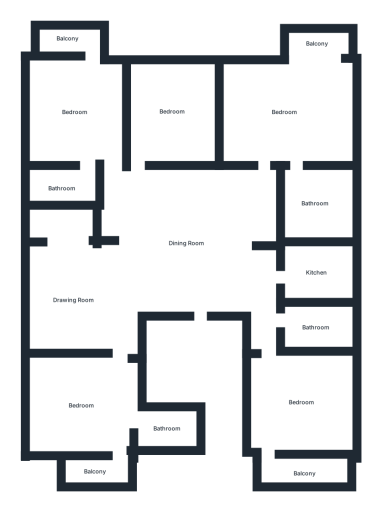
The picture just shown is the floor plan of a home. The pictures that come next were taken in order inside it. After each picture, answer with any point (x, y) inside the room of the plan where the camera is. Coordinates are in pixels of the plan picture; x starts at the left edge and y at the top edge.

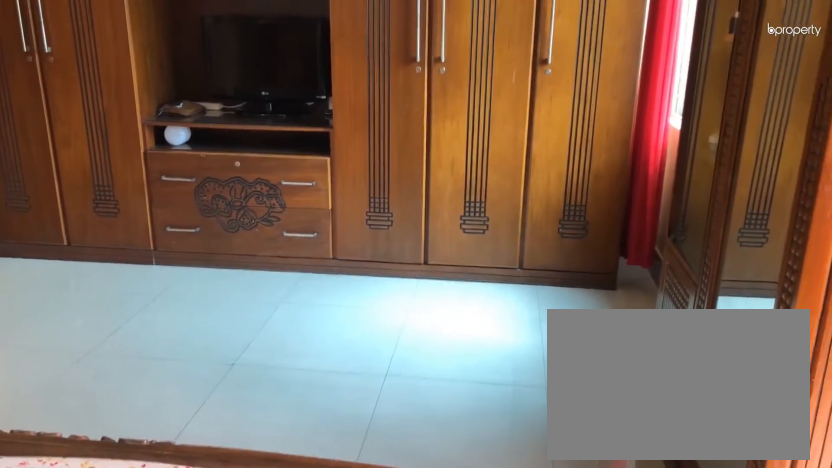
(286, 113)
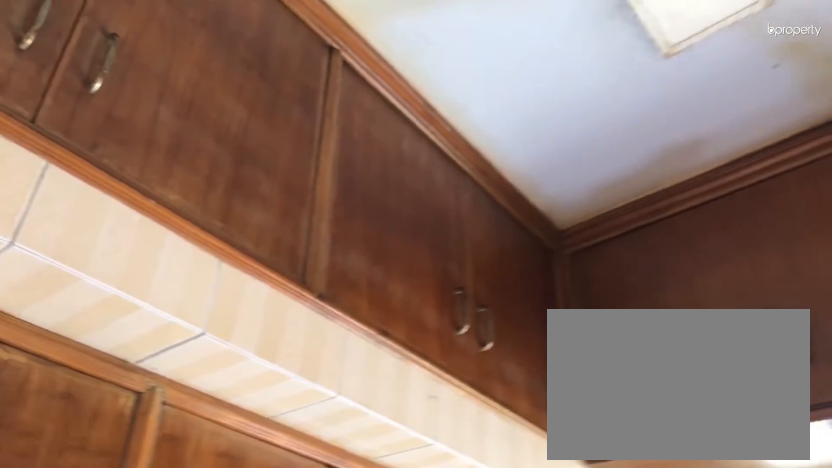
(318, 274)
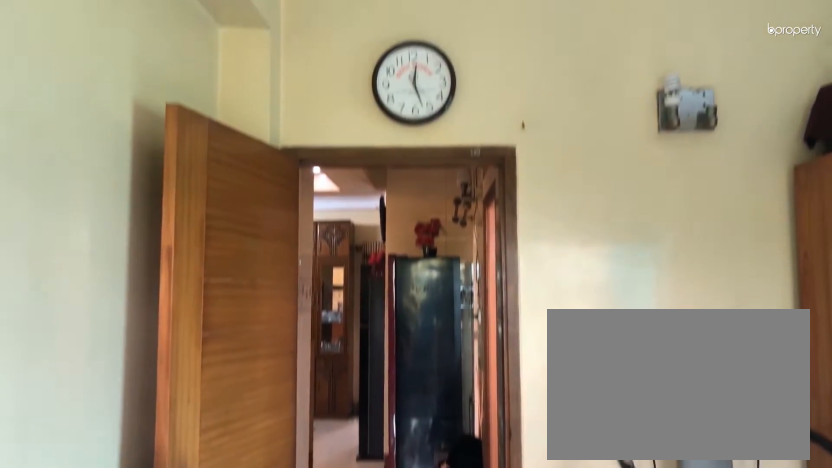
(300, 404)
